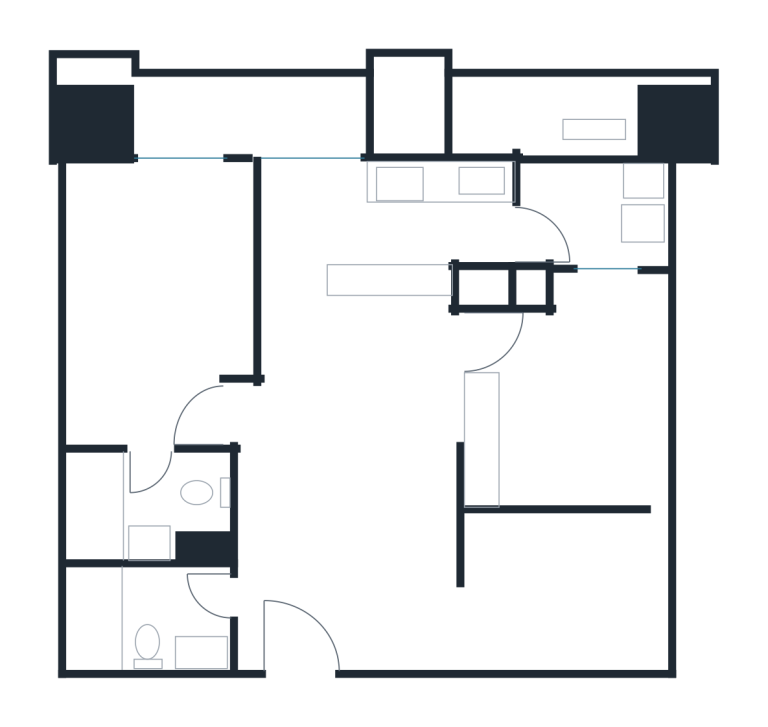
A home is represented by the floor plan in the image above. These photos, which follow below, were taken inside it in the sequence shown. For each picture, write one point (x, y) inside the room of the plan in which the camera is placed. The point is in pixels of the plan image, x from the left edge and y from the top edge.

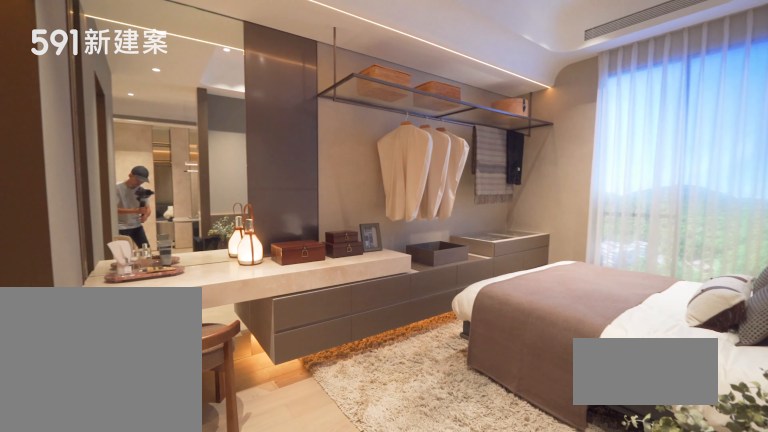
(157, 299)
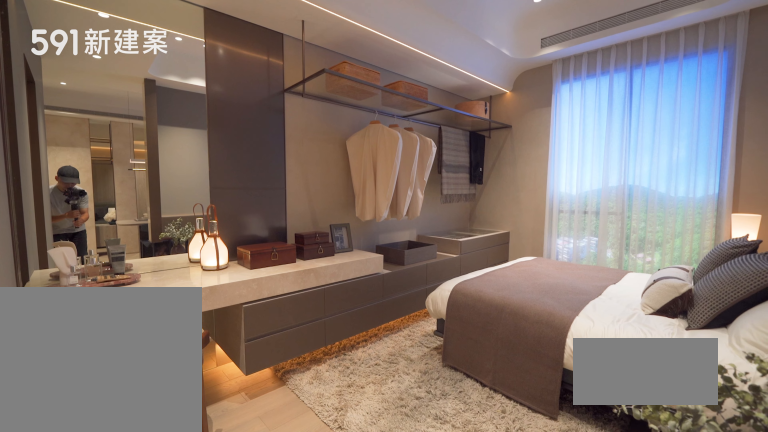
(157, 299)
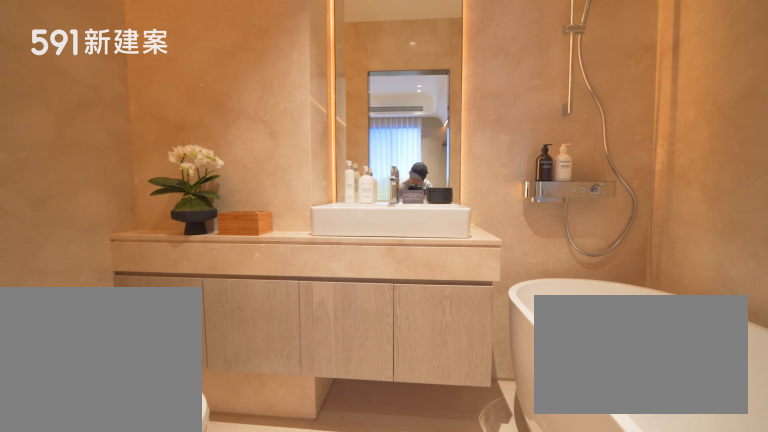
(150, 508)
